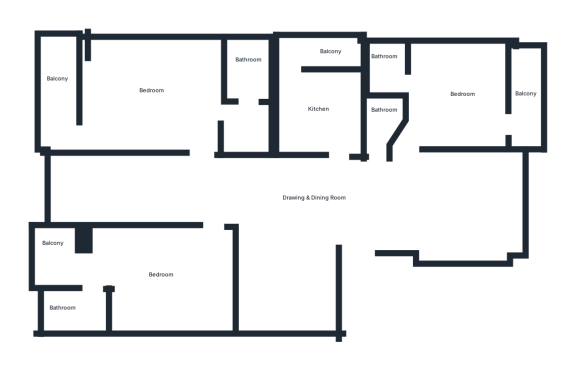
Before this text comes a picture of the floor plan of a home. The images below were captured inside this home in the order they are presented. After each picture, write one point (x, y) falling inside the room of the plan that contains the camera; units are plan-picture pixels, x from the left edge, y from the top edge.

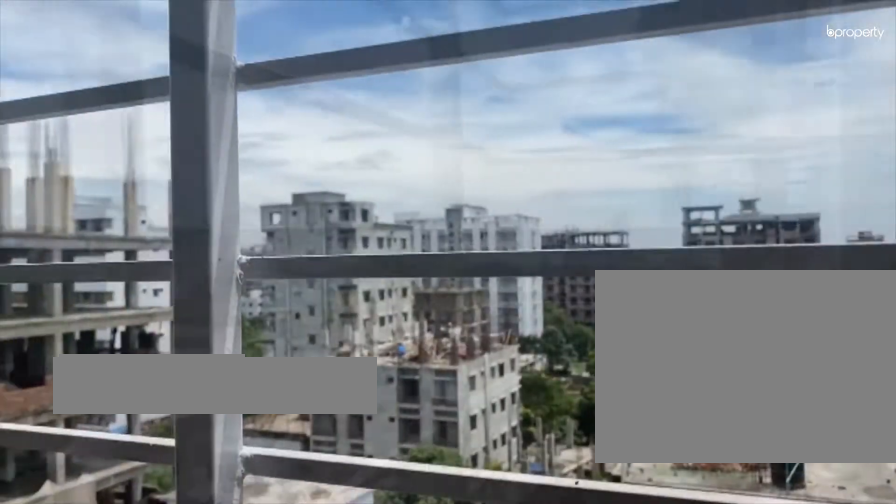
(51, 245)
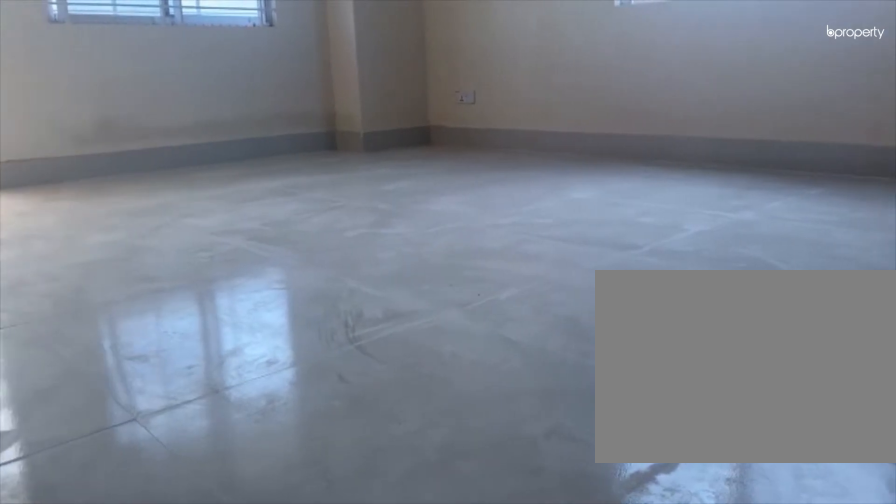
(152, 99)
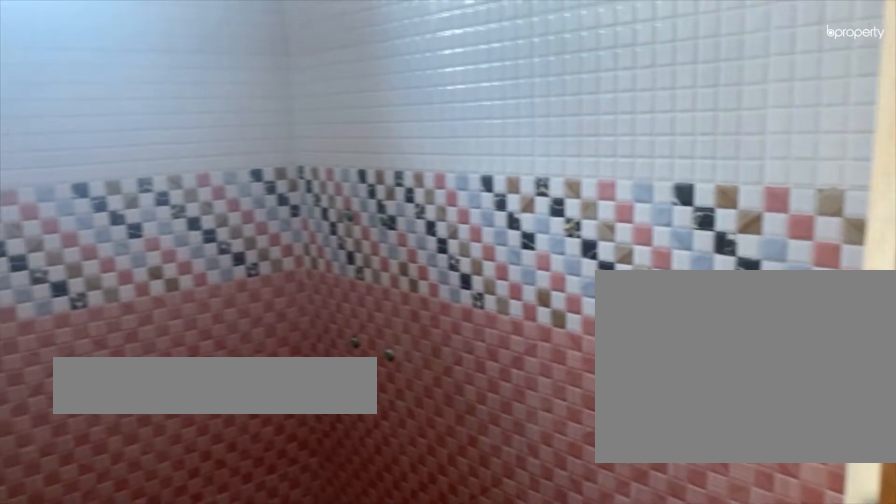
(247, 96)
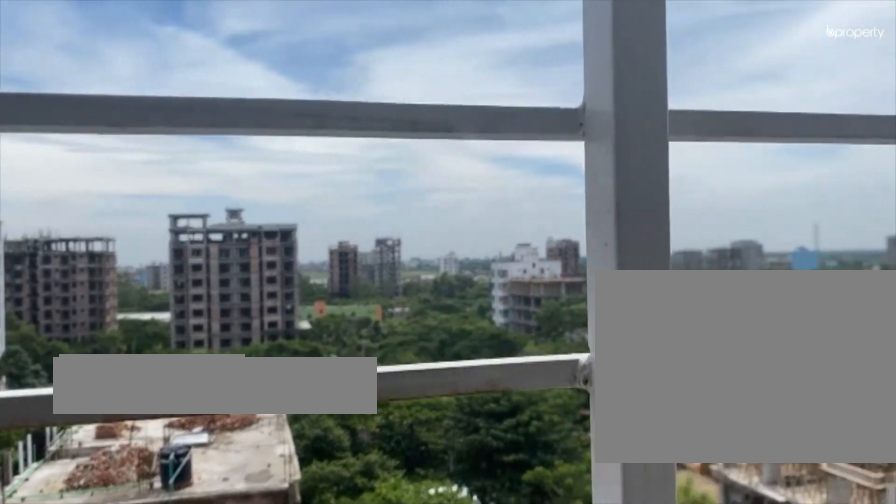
(65, 81)
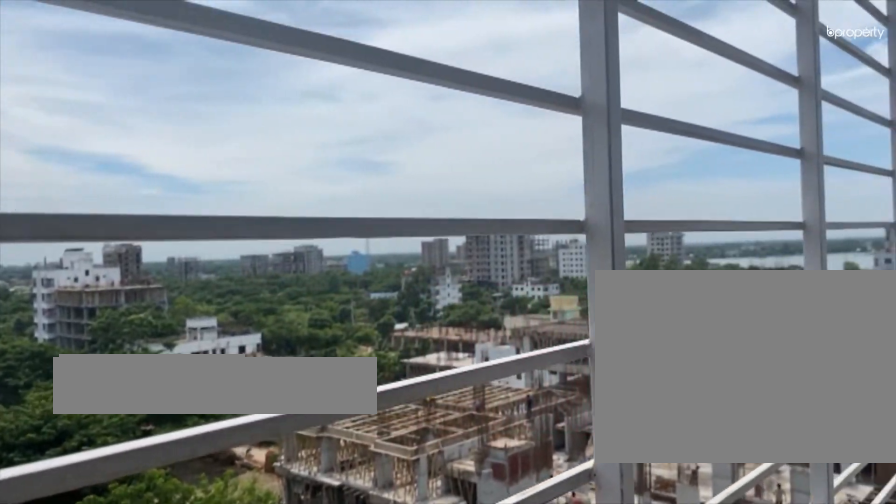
(65, 81)
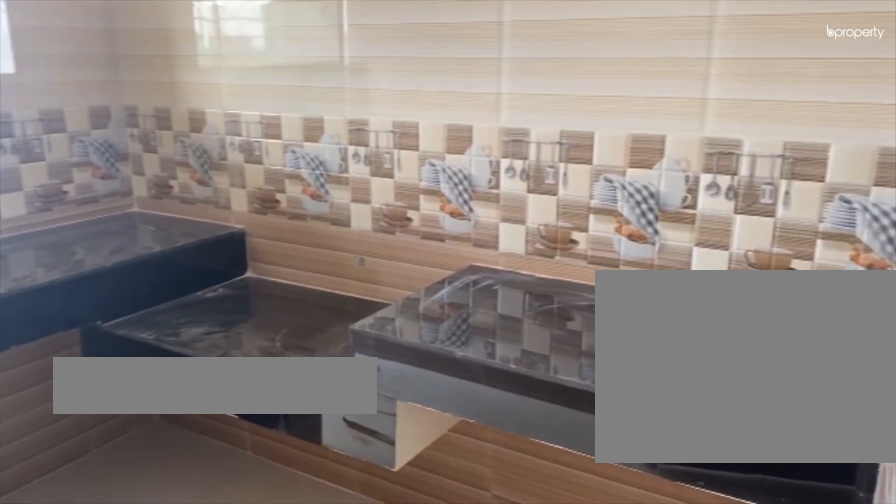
(325, 112)
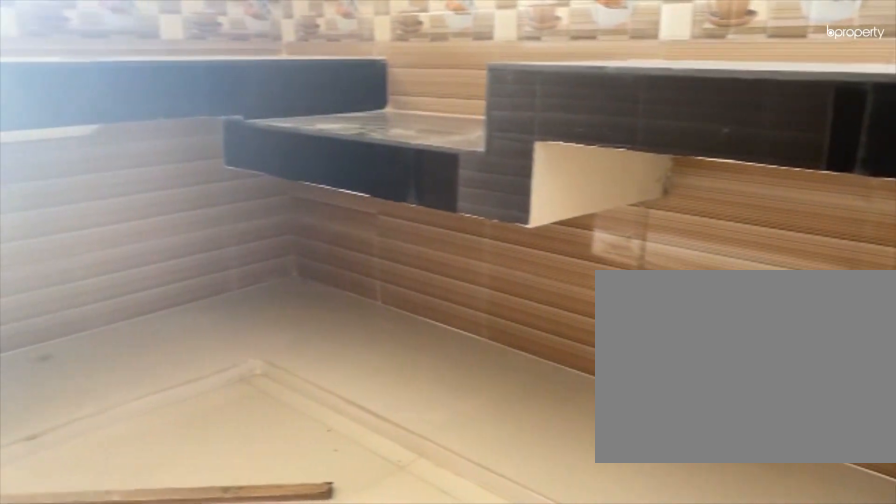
(325, 112)
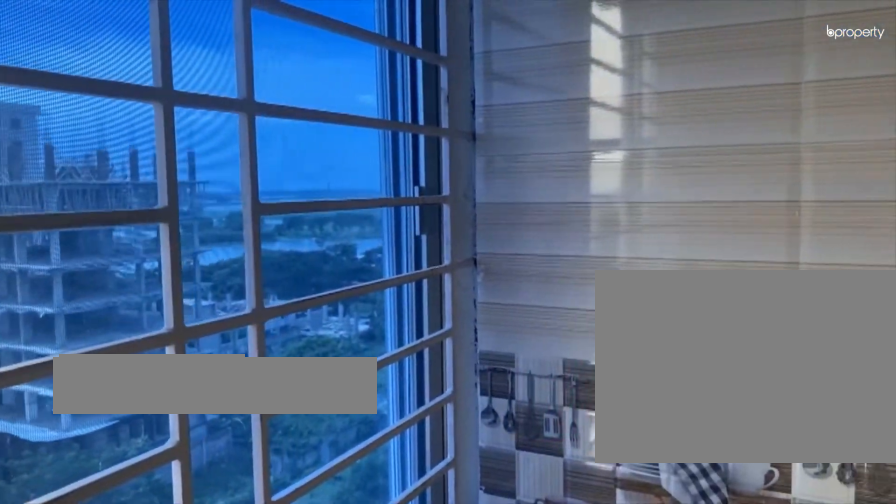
(328, 49)
